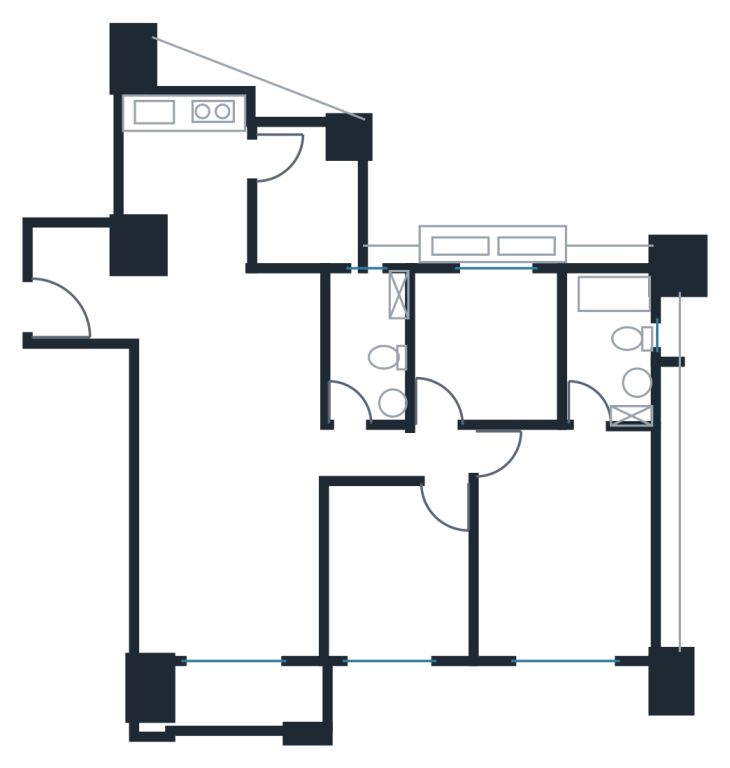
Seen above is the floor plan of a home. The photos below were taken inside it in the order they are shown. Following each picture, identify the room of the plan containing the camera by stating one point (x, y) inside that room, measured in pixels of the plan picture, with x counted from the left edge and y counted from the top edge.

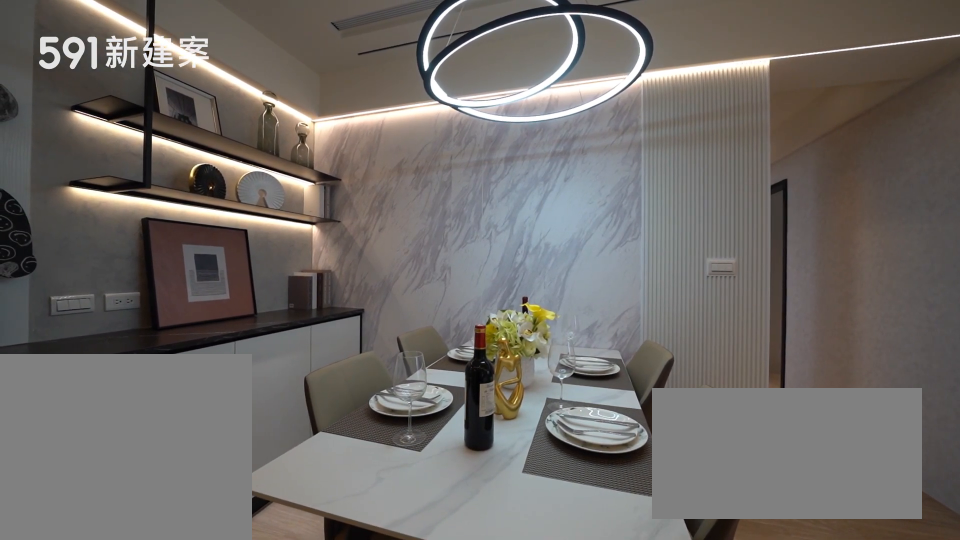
(234, 360)
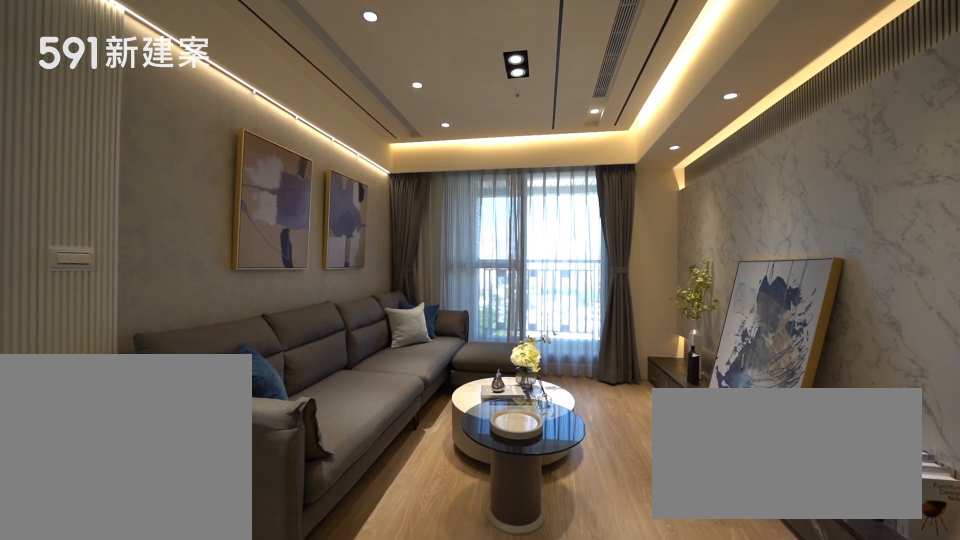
(231, 574)
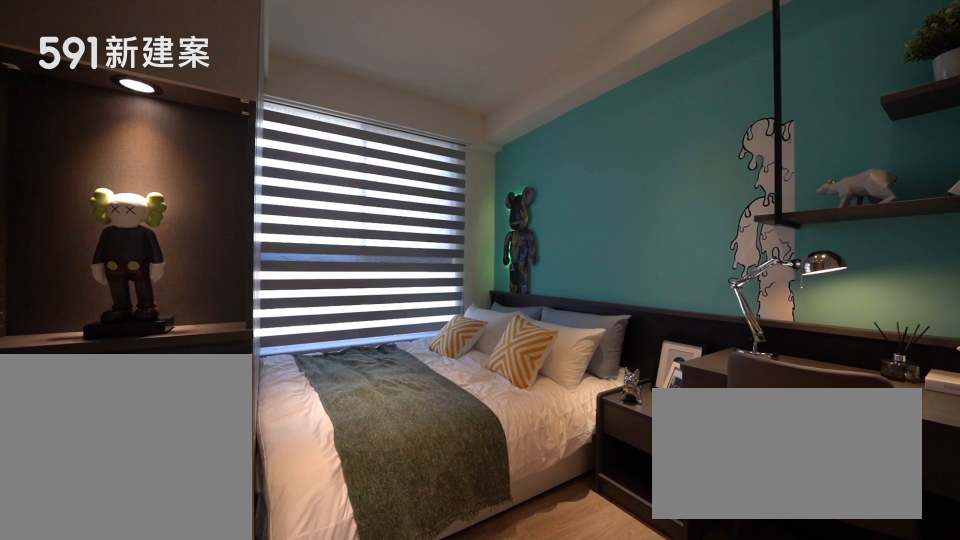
(394, 575)
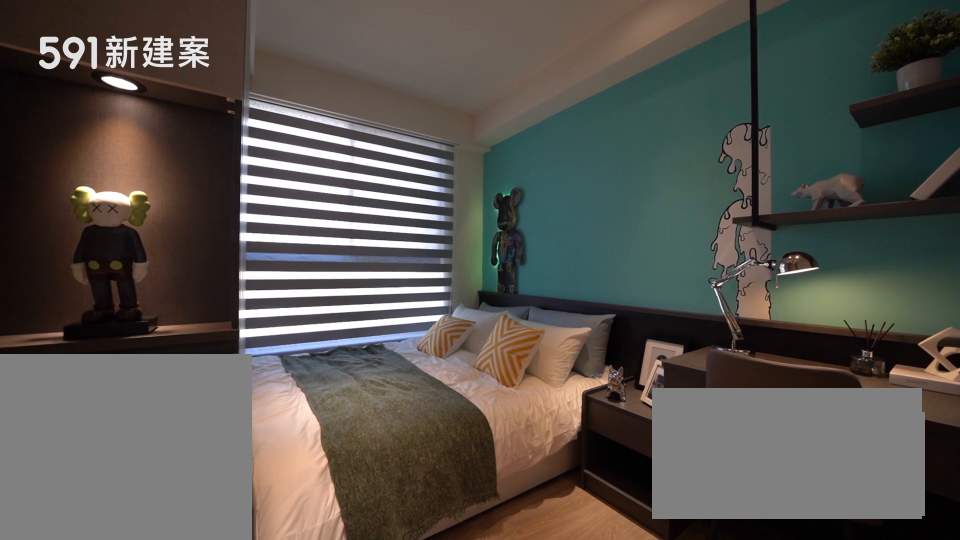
(394, 575)
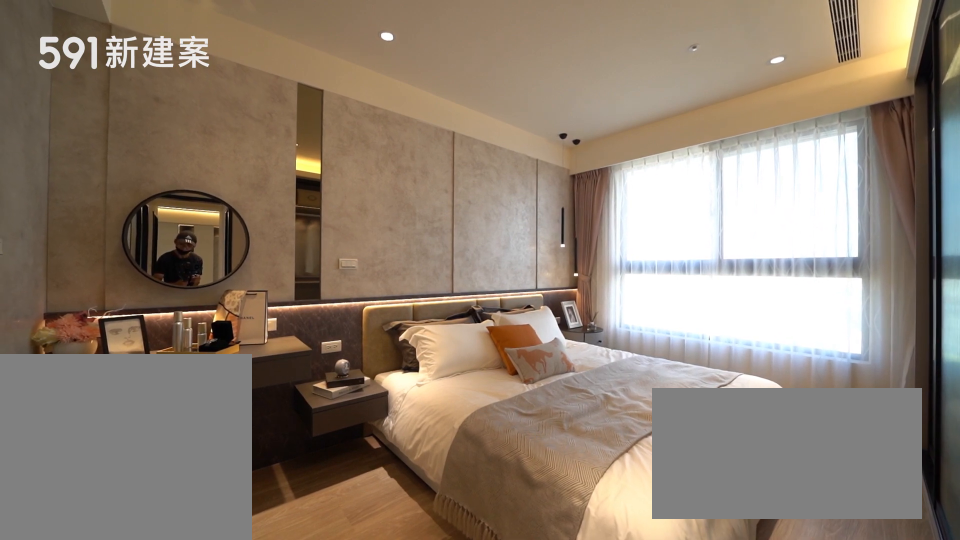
(565, 548)
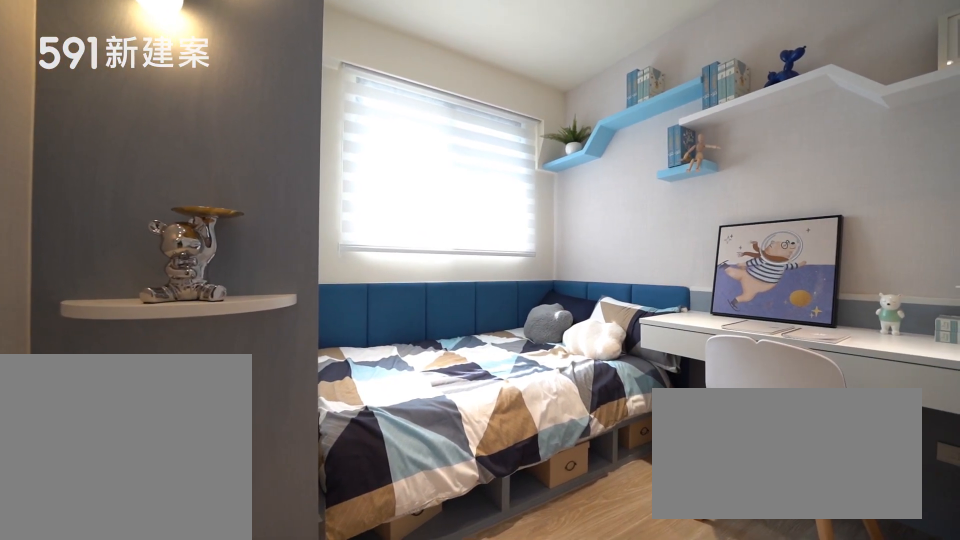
(490, 345)
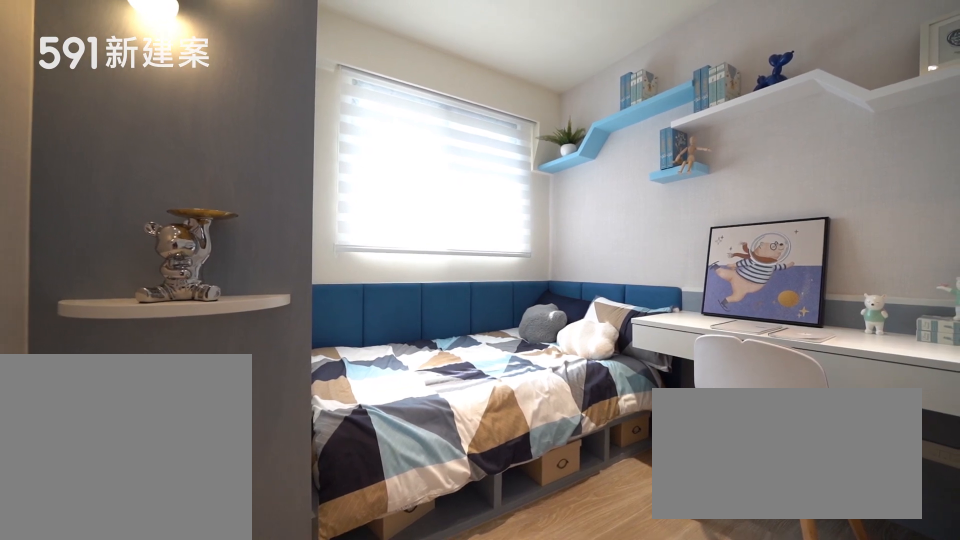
(490, 345)
